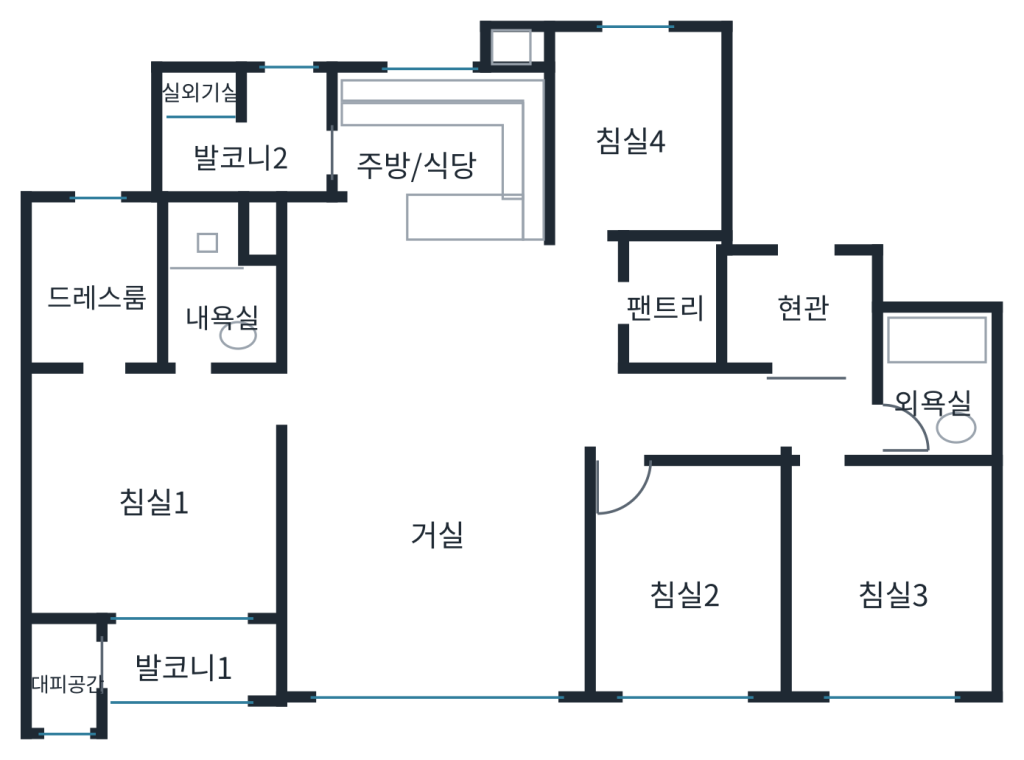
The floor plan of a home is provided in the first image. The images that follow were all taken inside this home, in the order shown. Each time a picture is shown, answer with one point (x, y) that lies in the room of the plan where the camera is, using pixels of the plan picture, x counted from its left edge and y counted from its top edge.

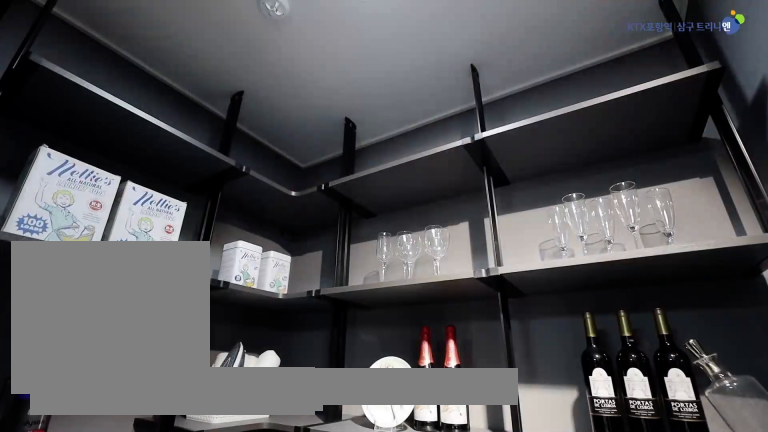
(669, 301)
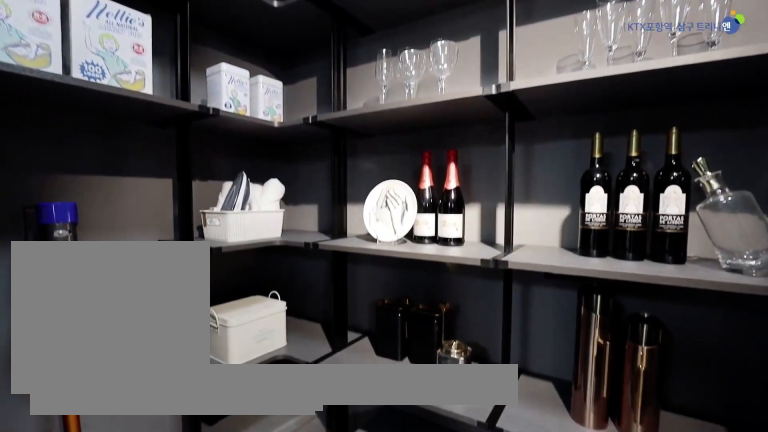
(669, 301)
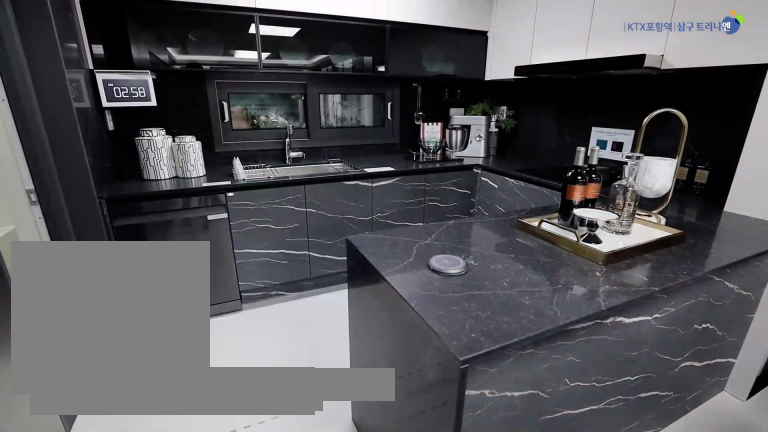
(414, 224)
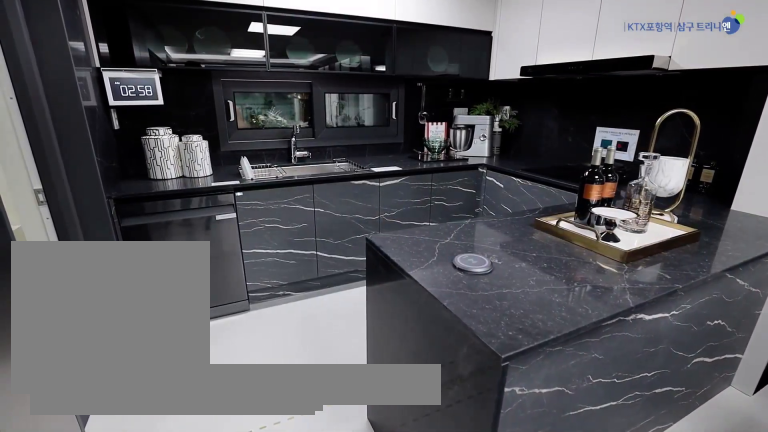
(414, 224)
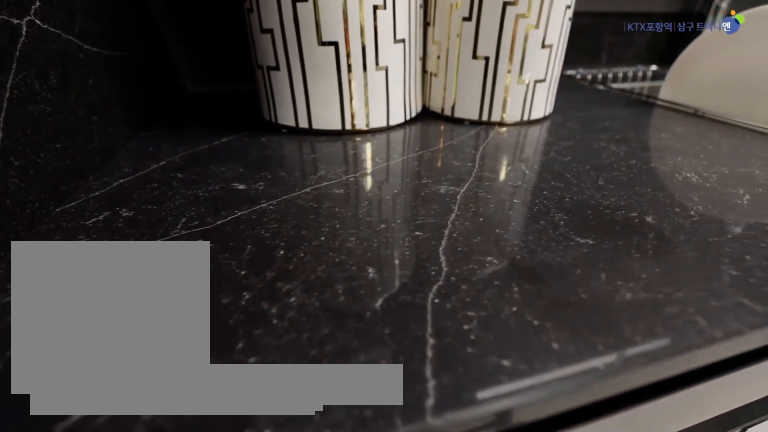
(414, 224)
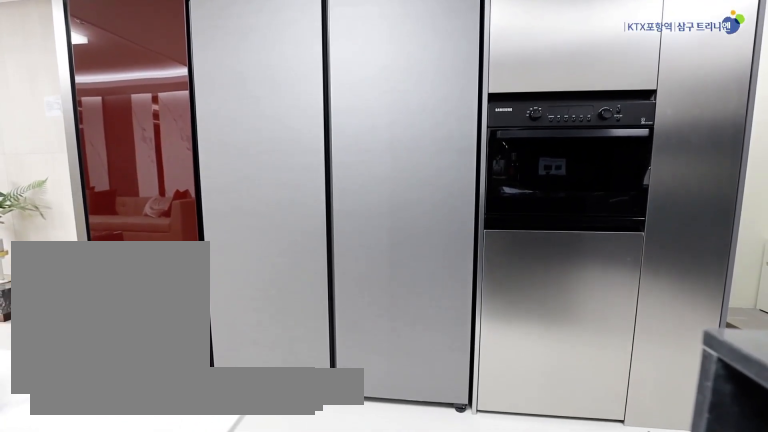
(414, 224)
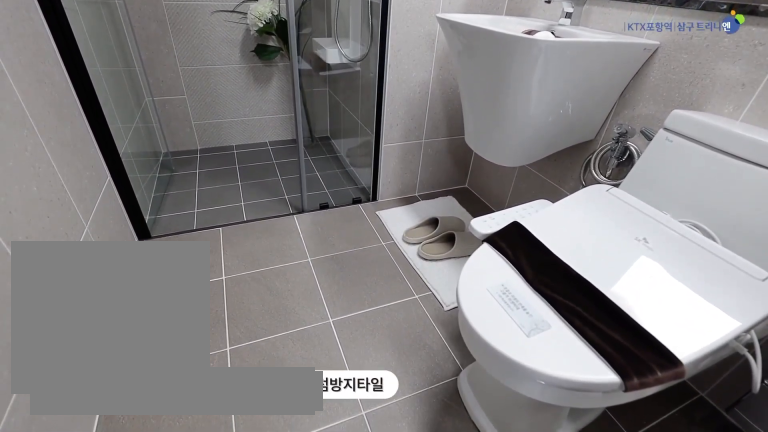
(217, 287)
